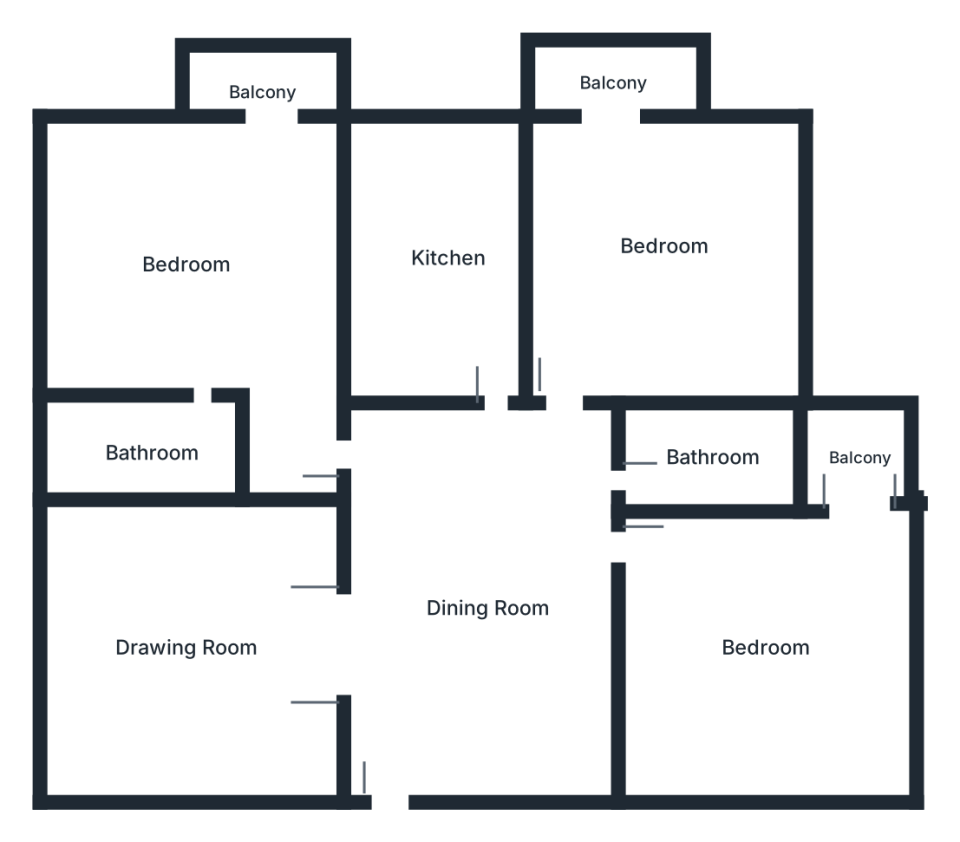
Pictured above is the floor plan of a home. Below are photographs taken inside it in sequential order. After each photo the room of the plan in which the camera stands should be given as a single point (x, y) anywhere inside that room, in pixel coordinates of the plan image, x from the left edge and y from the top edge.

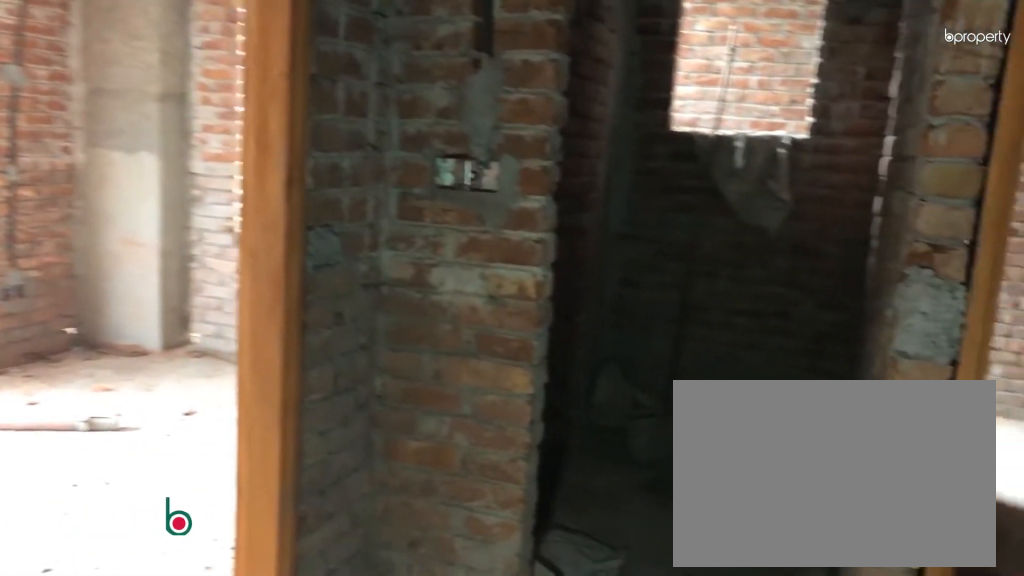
(487, 600)
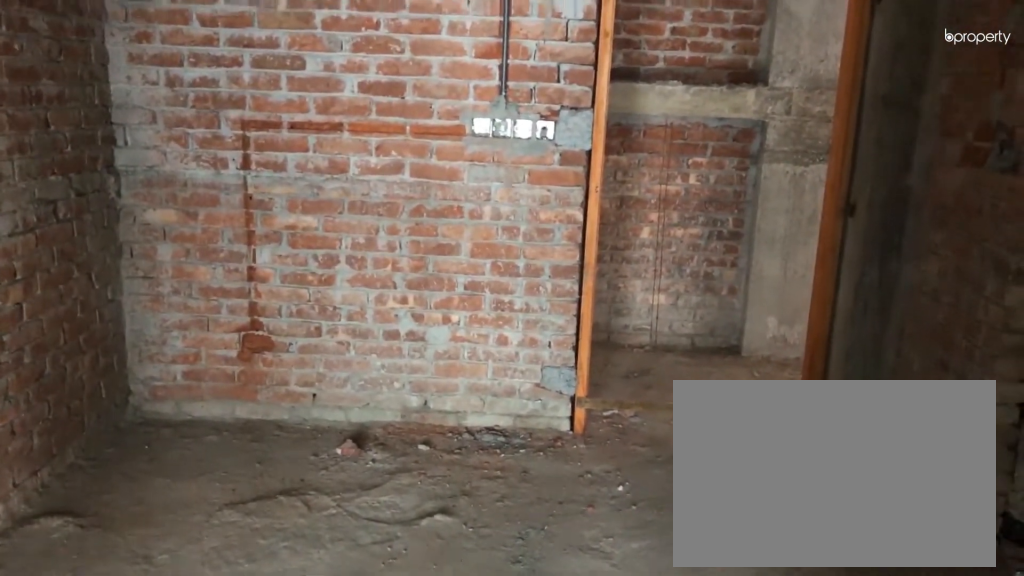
(487, 600)
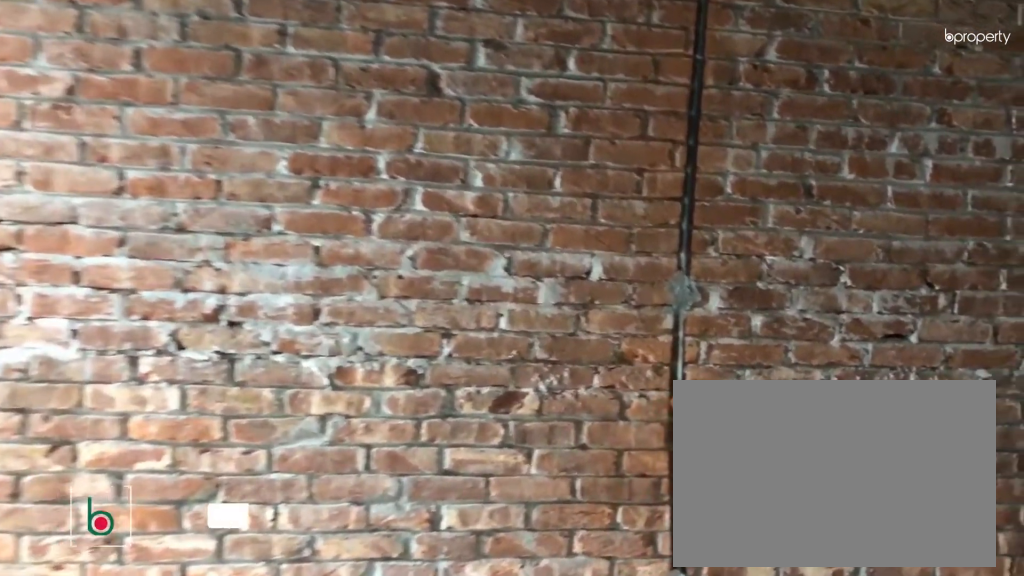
(764, 653)
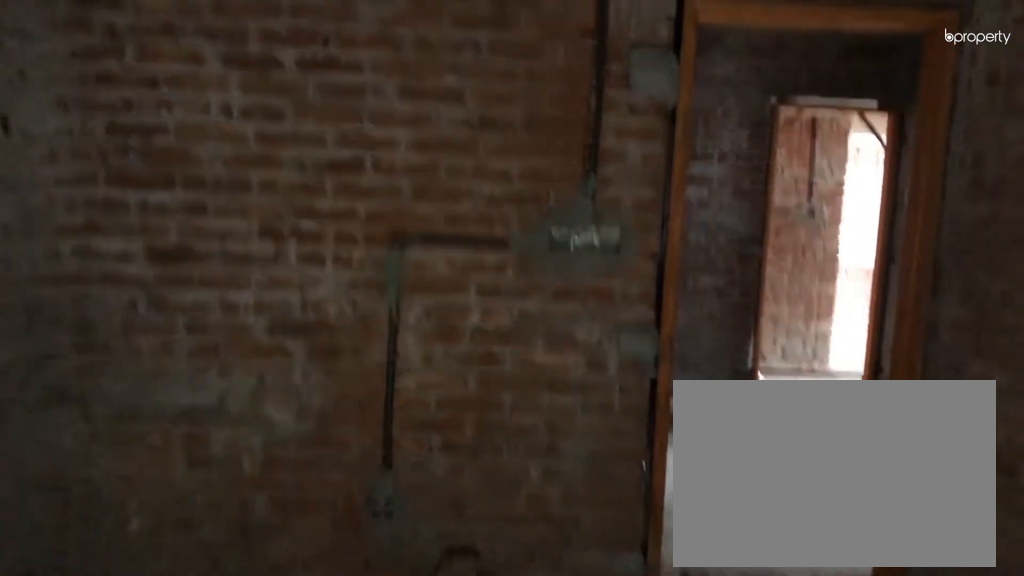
(764, 653)
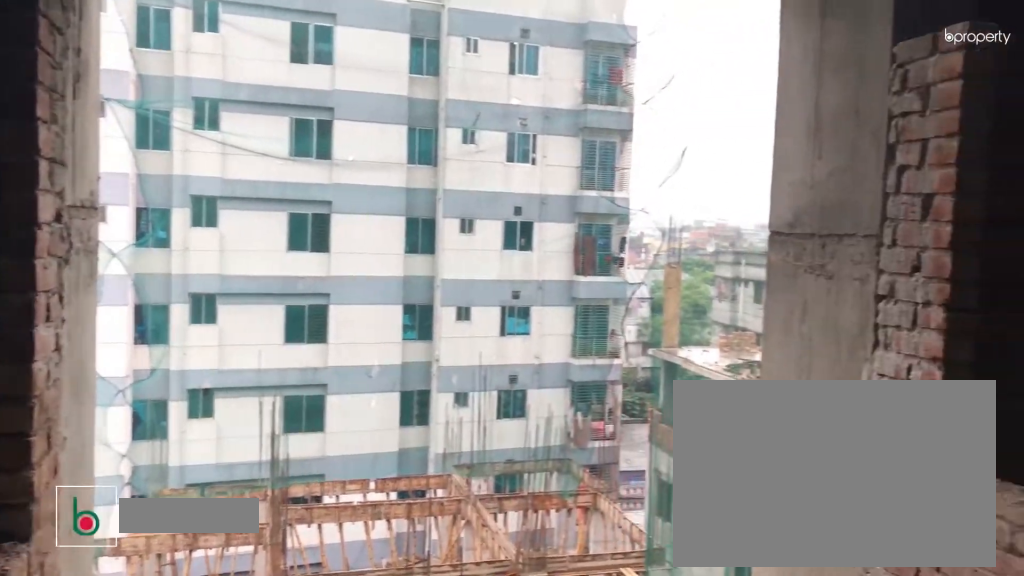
(861, 460)
